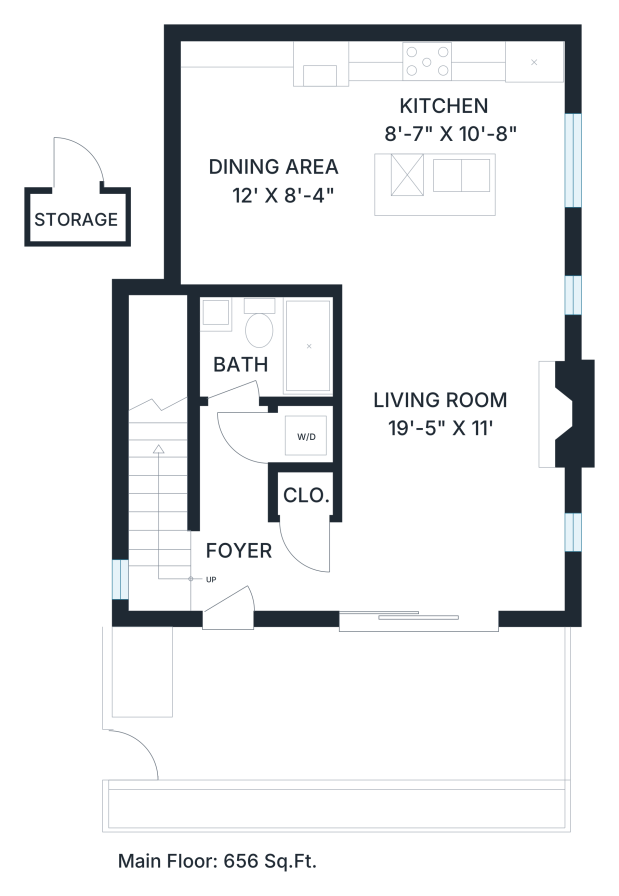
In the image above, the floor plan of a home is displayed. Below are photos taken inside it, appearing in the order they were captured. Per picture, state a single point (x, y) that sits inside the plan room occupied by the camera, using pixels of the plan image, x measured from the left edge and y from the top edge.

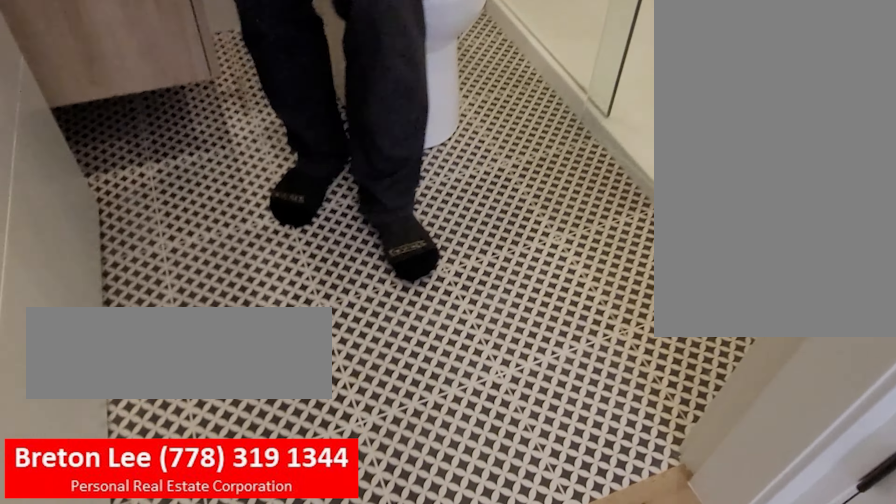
(242, 368)
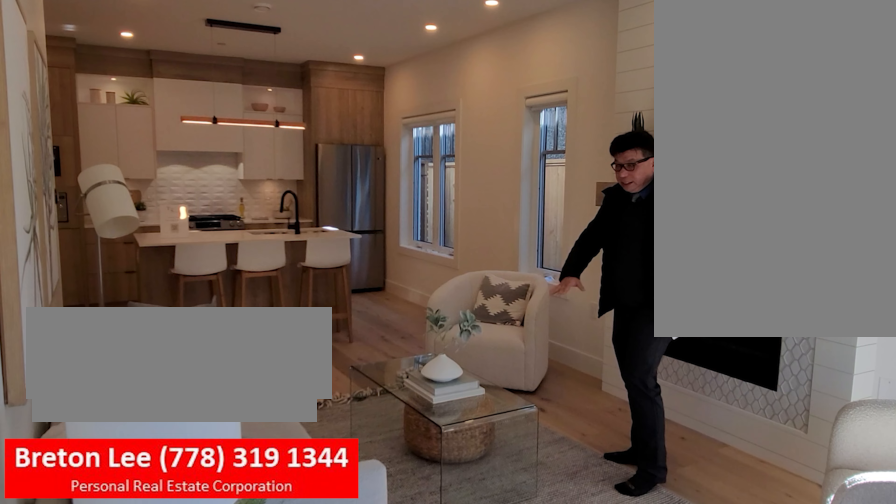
(436, 484)
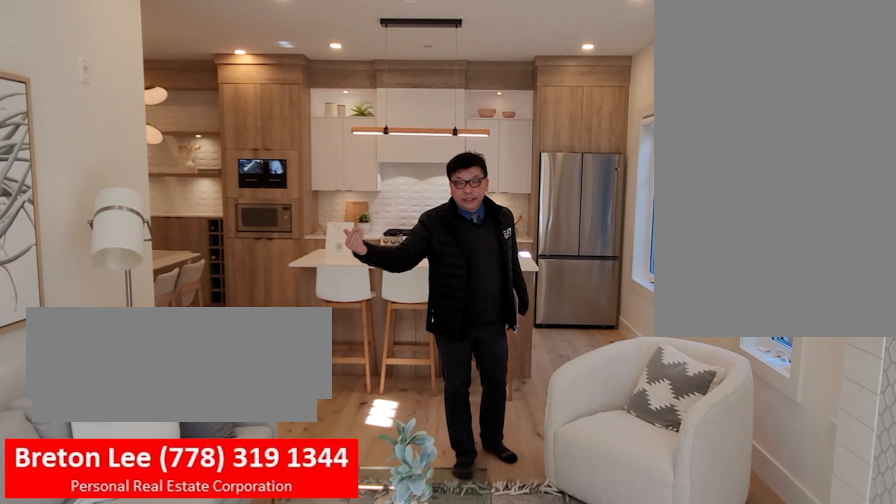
(436, 484)
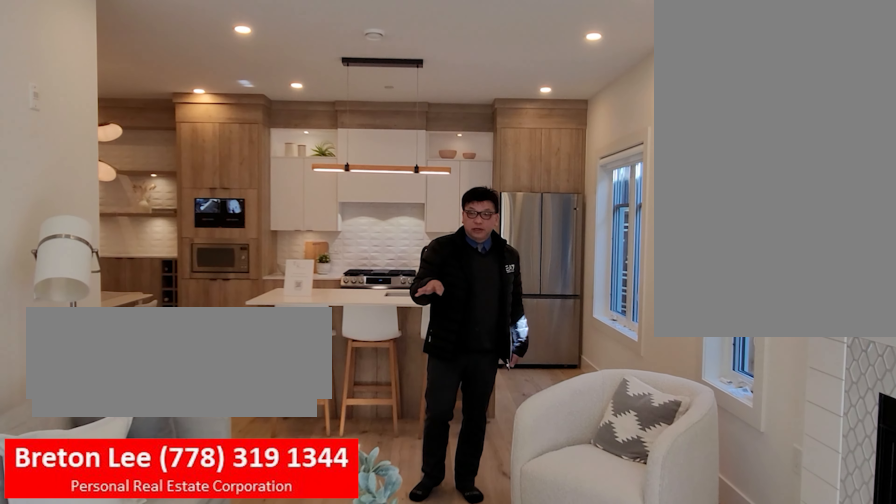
(436, 484)
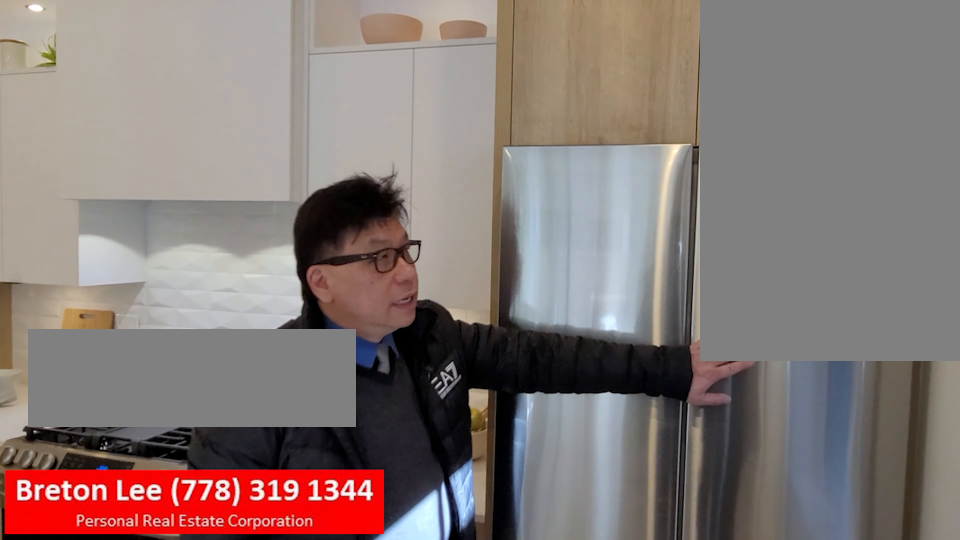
(529, 172)
